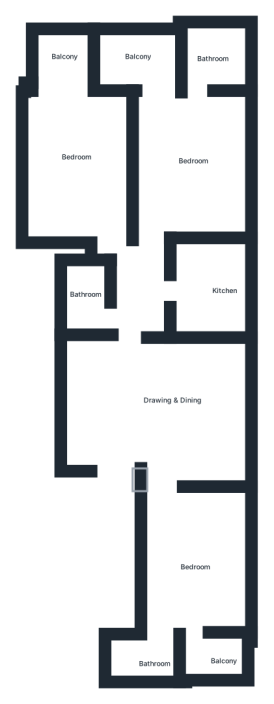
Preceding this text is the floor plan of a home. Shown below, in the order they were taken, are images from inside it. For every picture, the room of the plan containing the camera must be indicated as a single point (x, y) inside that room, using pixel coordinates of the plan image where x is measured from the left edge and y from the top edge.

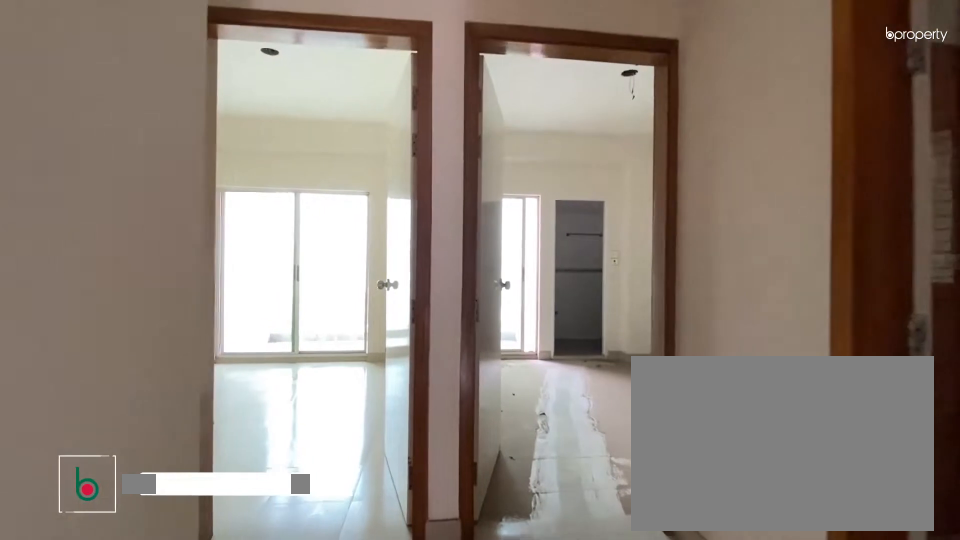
(161, 387)
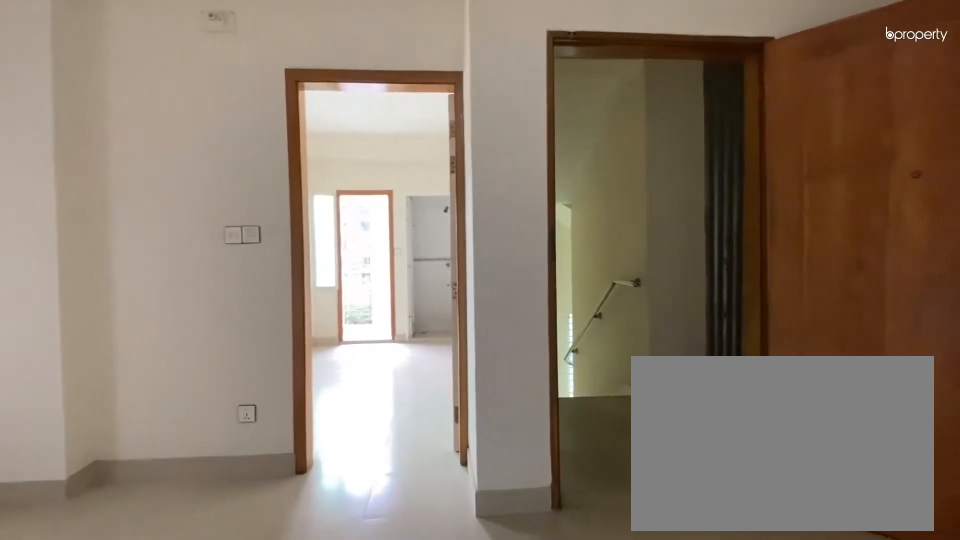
(161, 387)
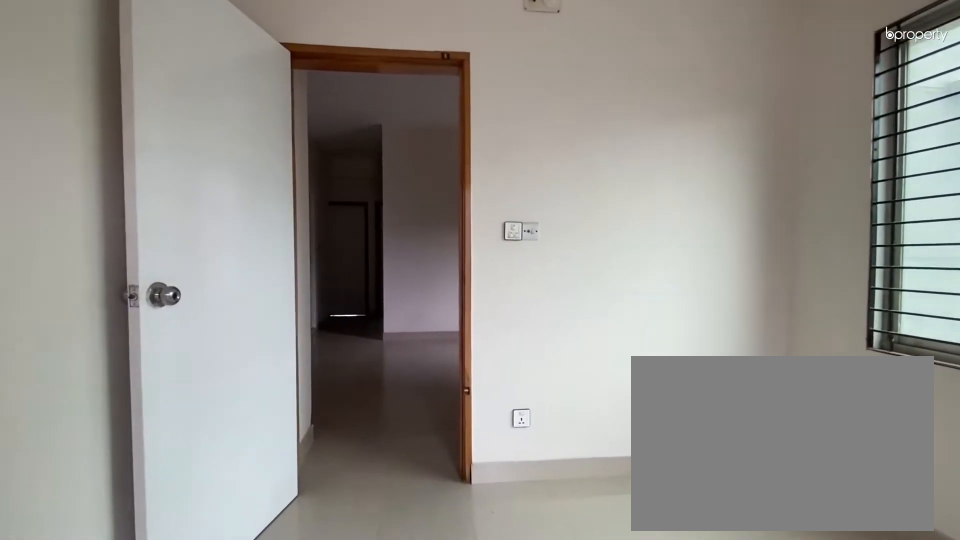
(191, 557)
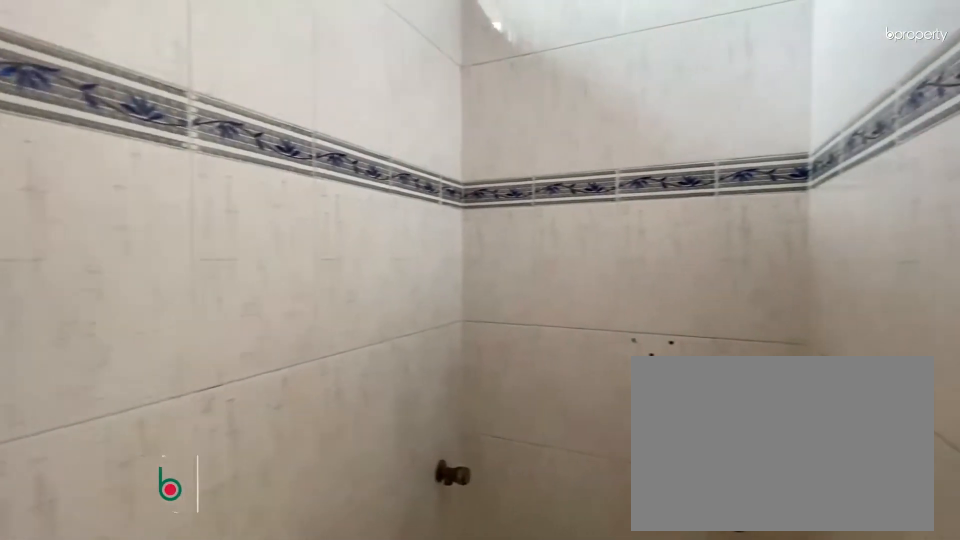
(141, 666)
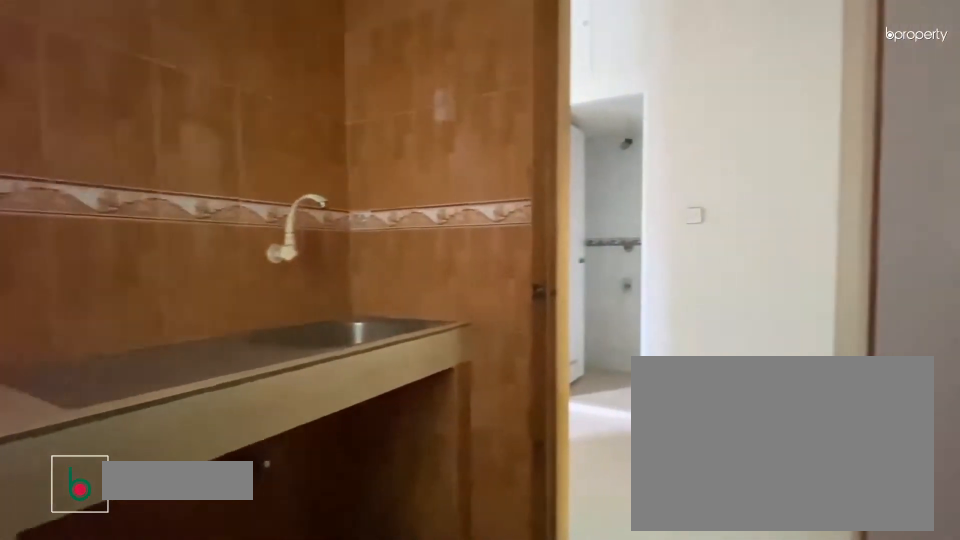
(219, 286)
